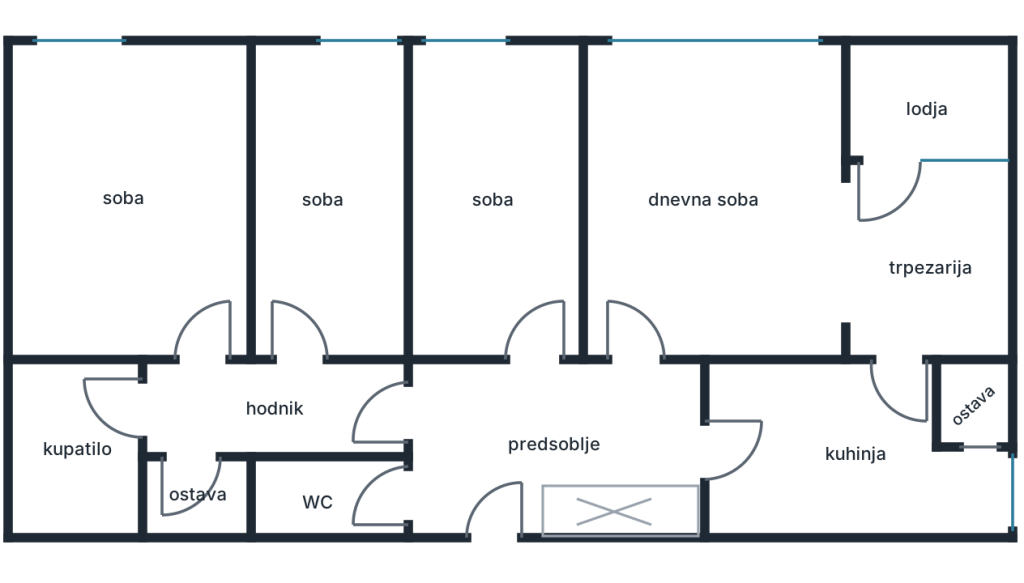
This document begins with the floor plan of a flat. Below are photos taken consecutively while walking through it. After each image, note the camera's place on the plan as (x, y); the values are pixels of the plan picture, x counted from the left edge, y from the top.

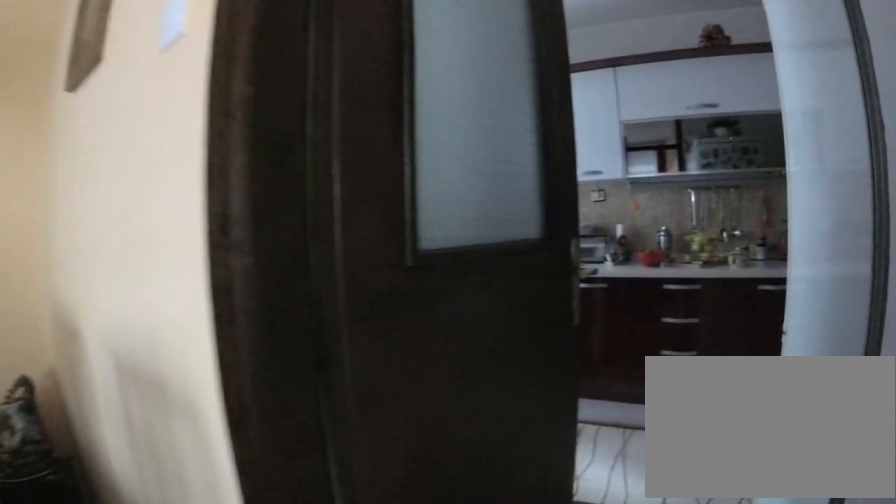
(856, 253)
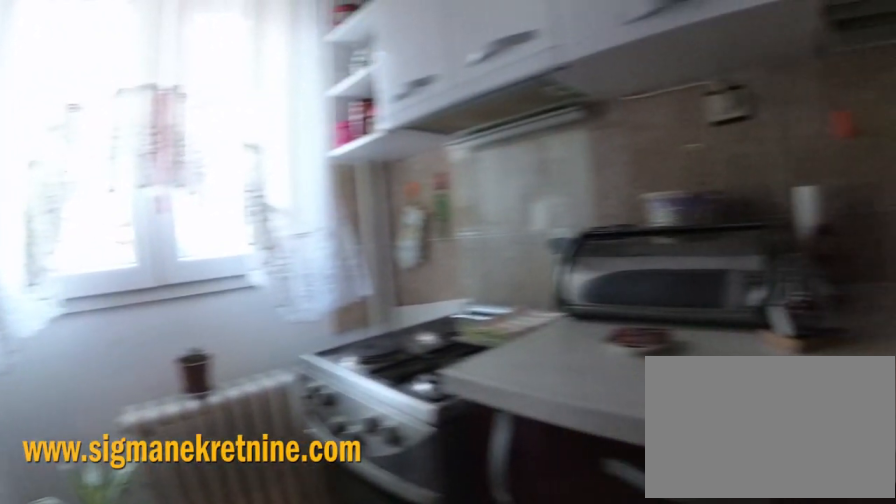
(870, 427)
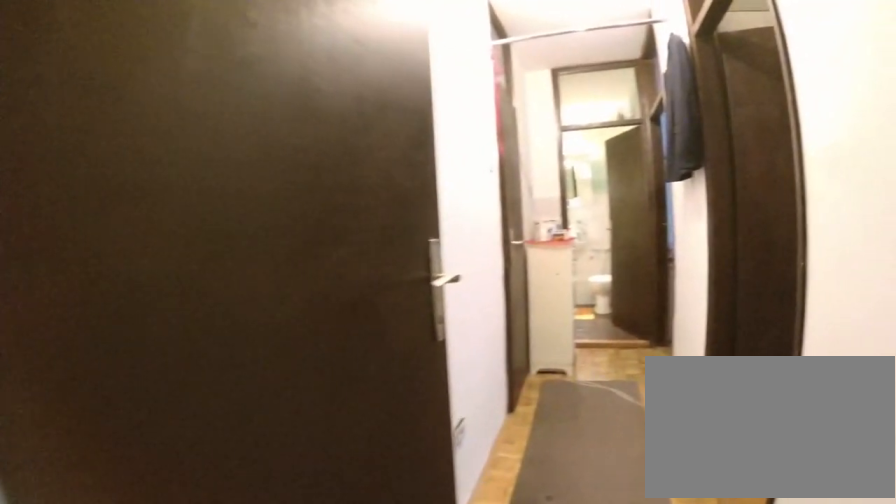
(498, 418)
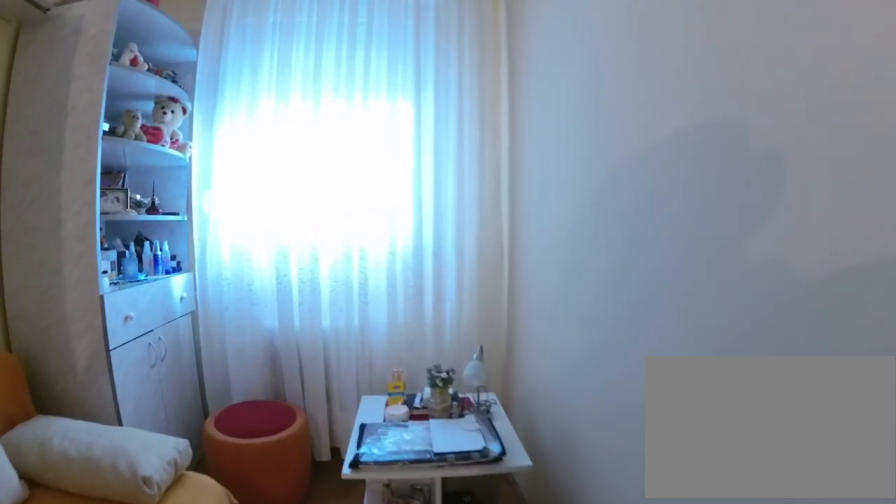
(347, 228)
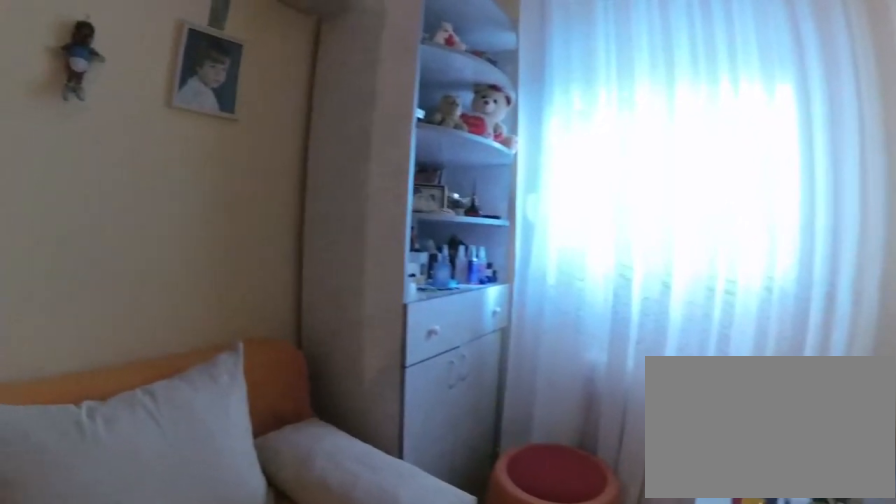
(357, 201)
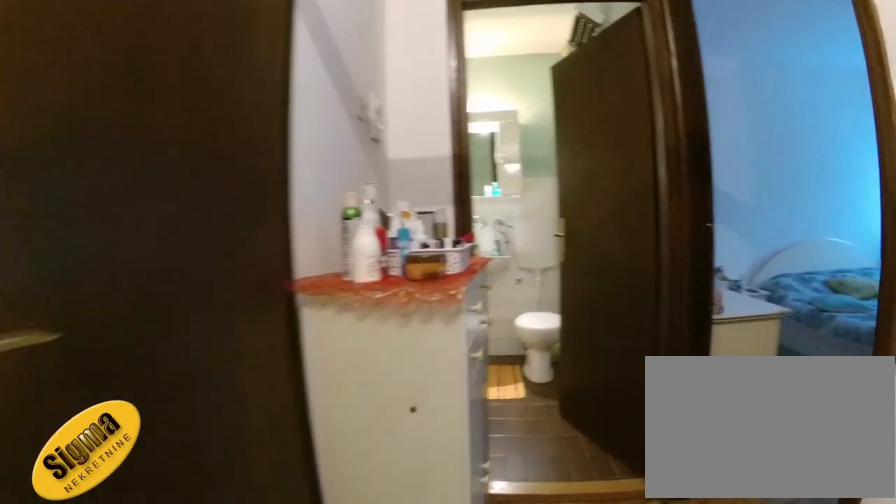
(298, 420)
